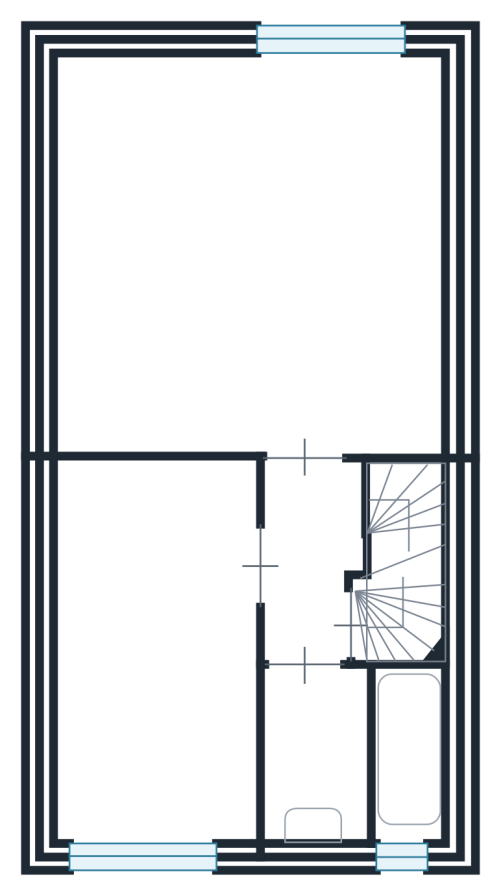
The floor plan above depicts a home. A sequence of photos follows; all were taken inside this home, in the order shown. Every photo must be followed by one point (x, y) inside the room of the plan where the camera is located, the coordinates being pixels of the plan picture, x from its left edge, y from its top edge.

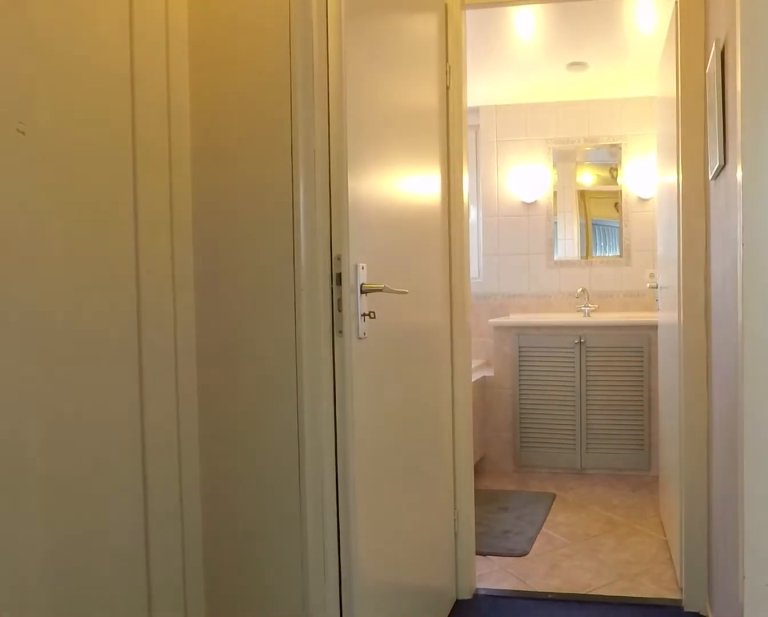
(309, 554)
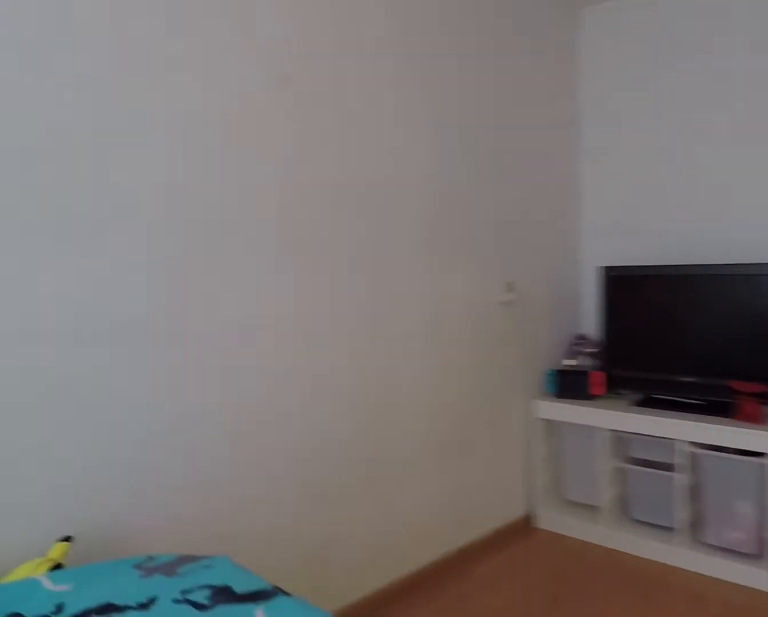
(92, 633)
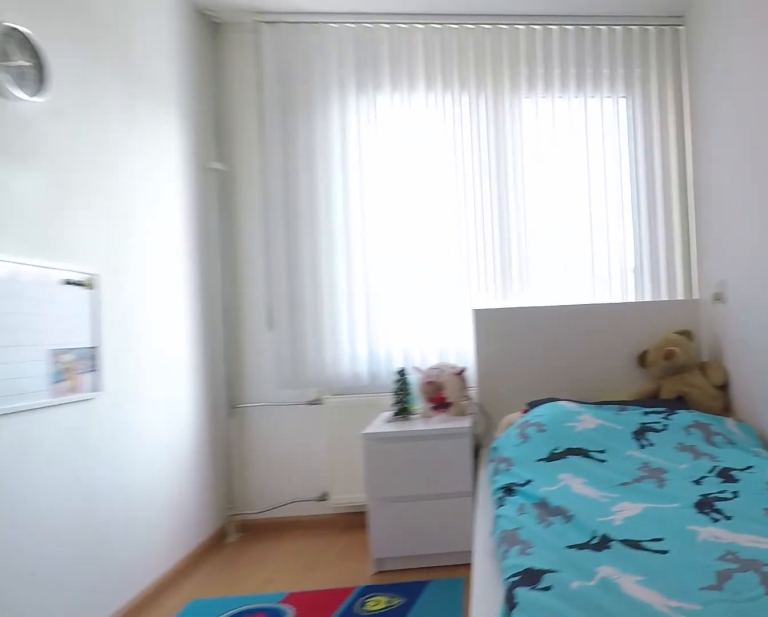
(92, 633)
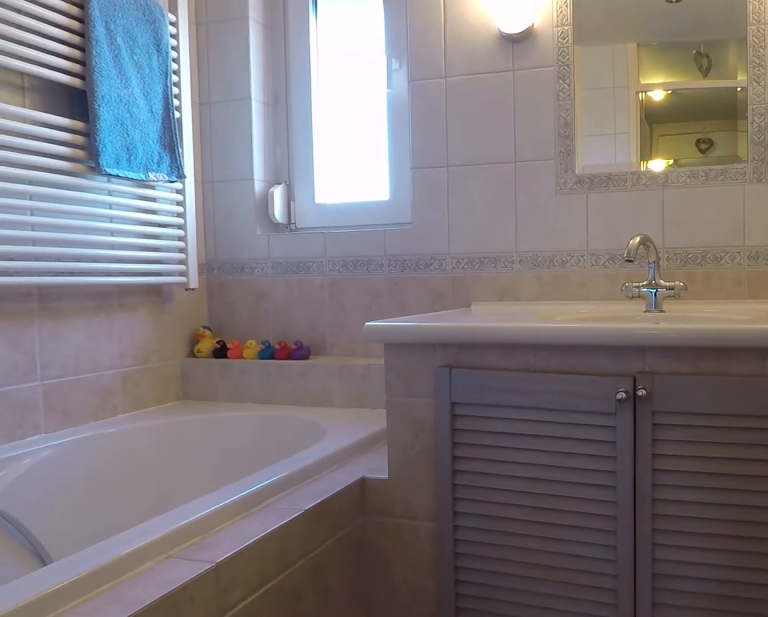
(312, 746)
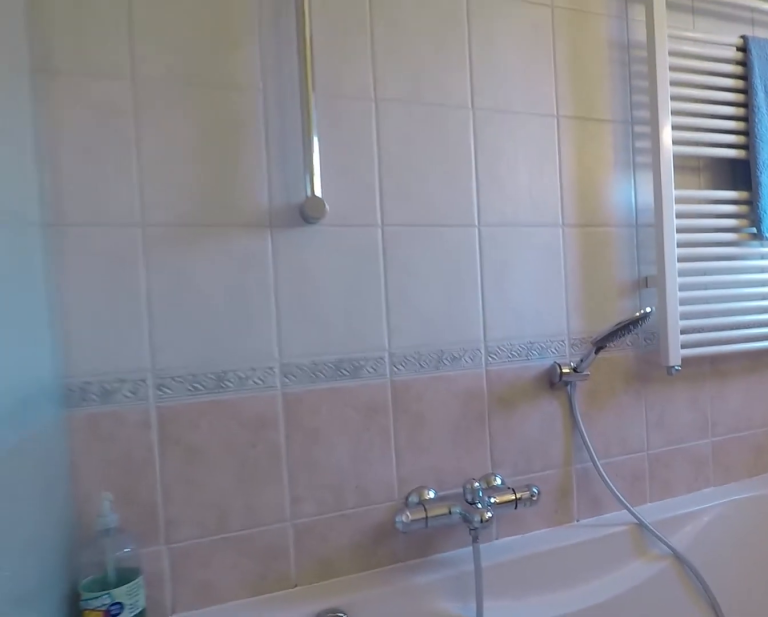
(312, 746)
